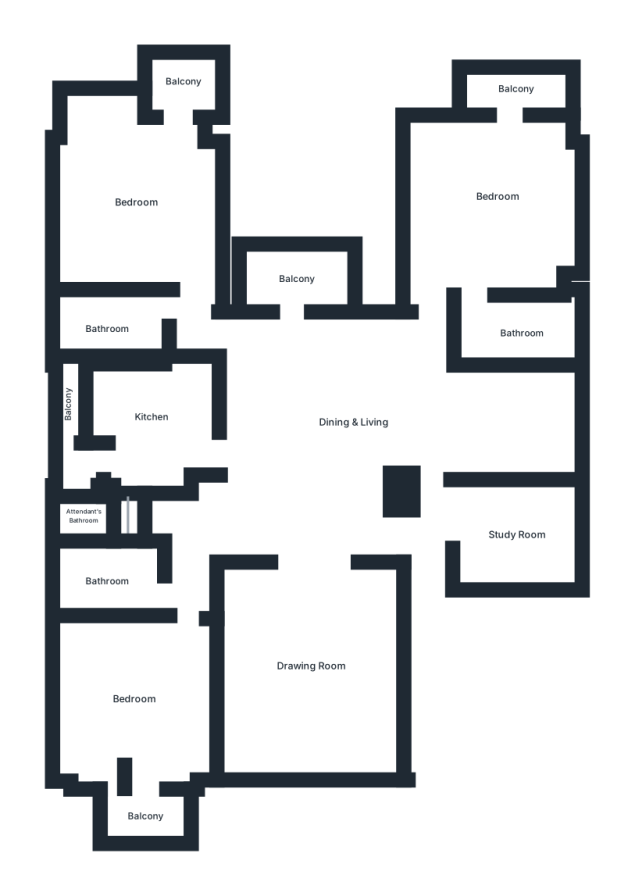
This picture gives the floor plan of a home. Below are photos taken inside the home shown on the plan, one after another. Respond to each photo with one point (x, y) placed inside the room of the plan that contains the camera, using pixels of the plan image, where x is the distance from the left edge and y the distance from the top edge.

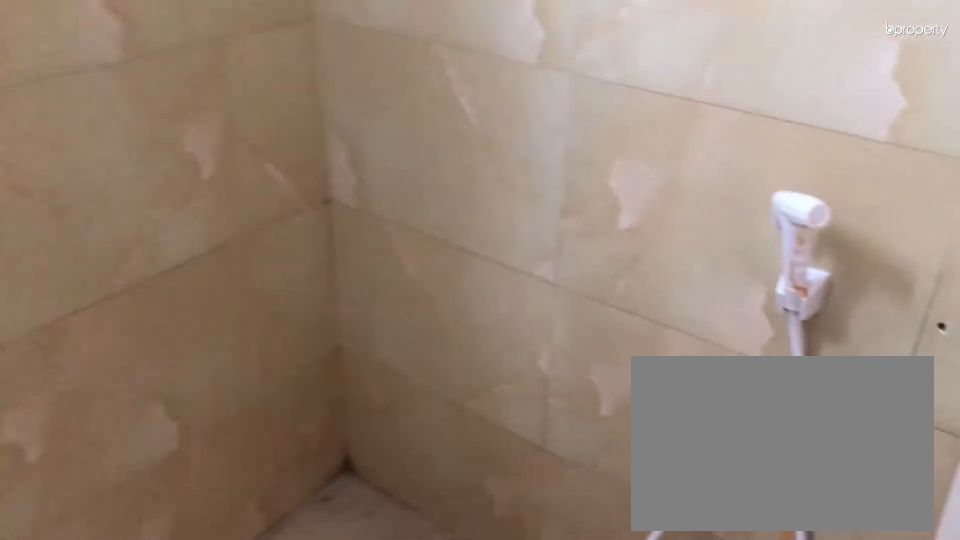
(110, 577)
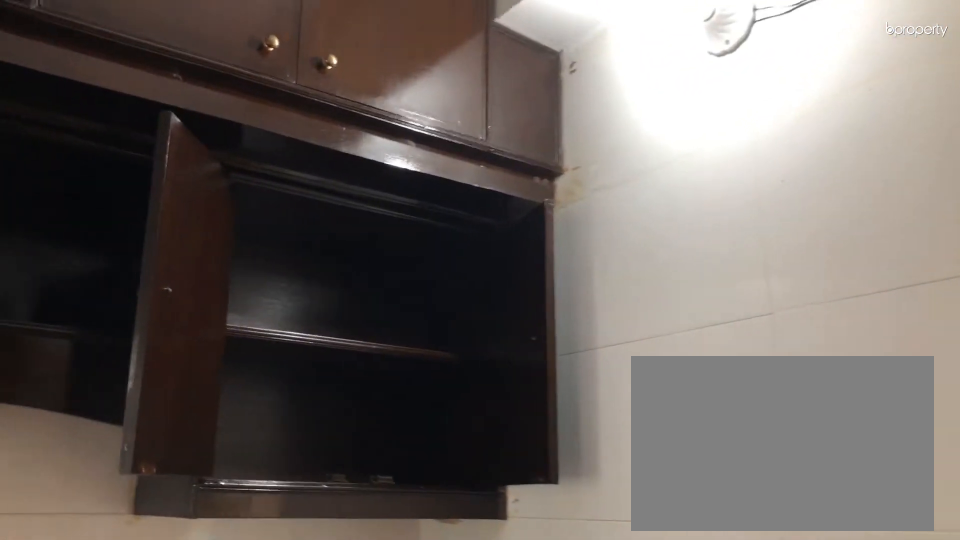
(153, 425)
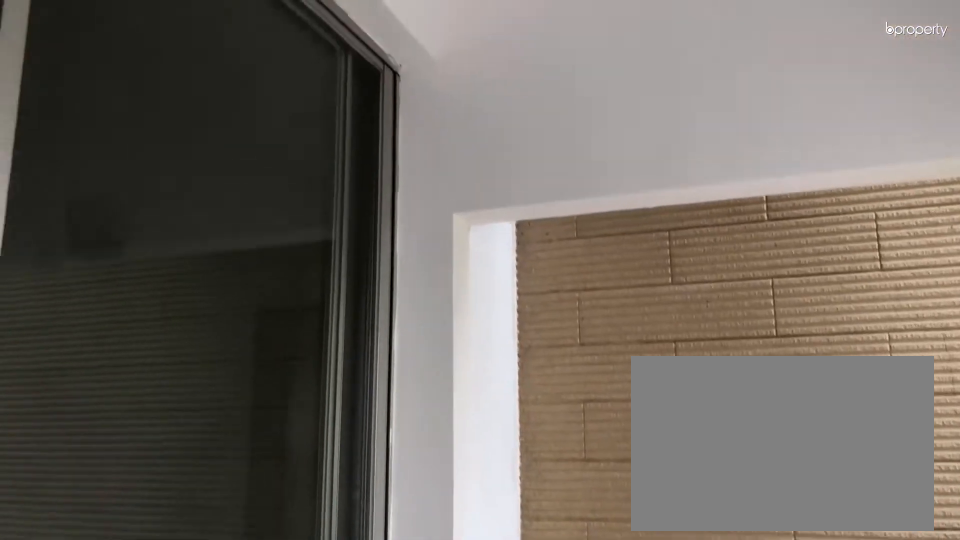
(288, 271)
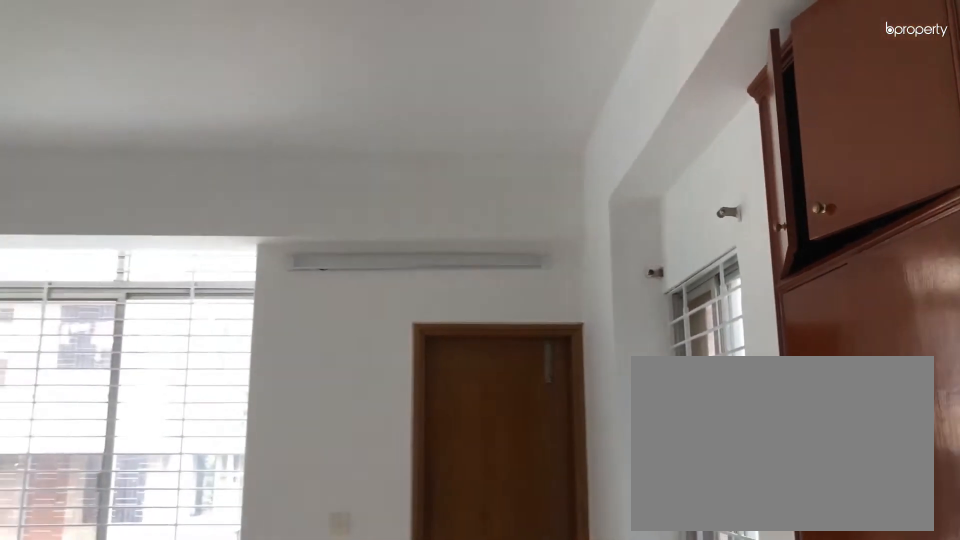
(133, 208)
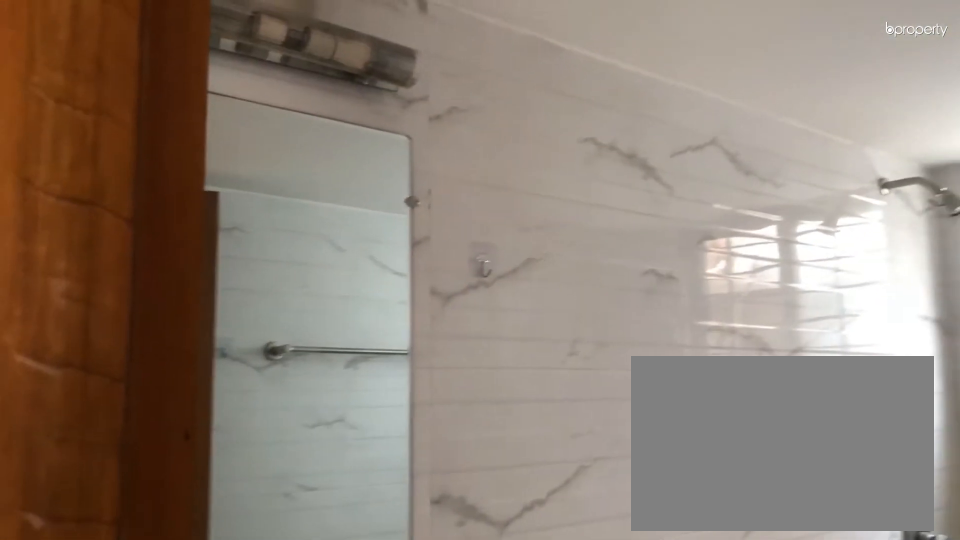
(112, 322)
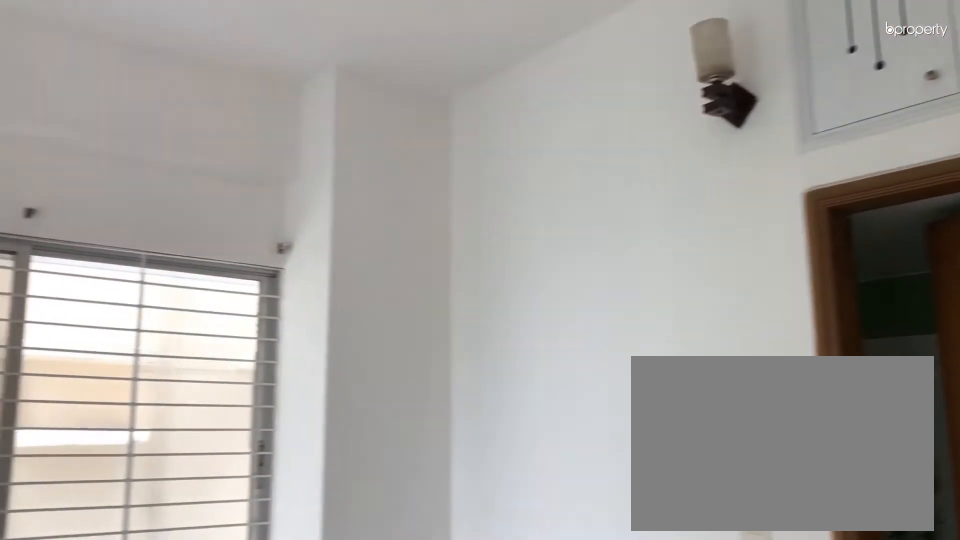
(494, 194)
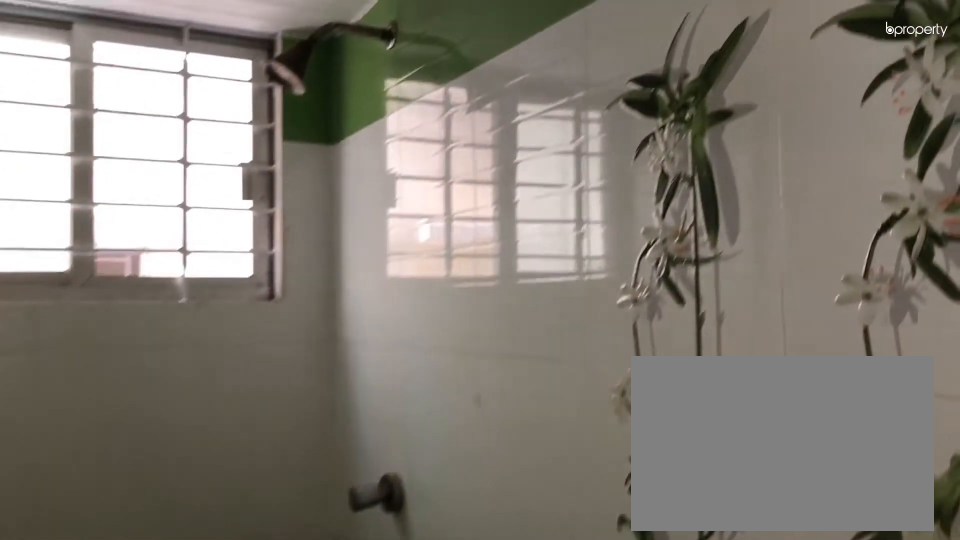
(516, 325)
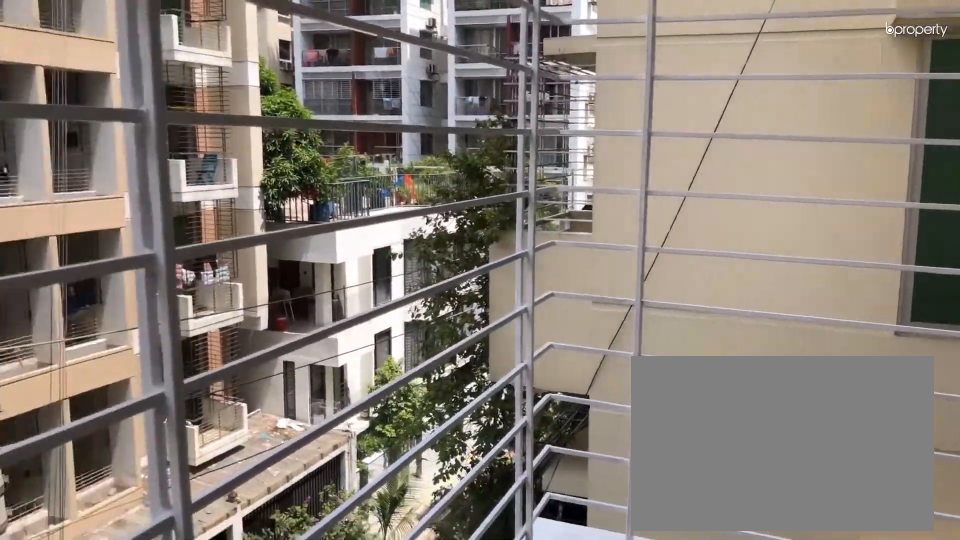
(509, 93)
